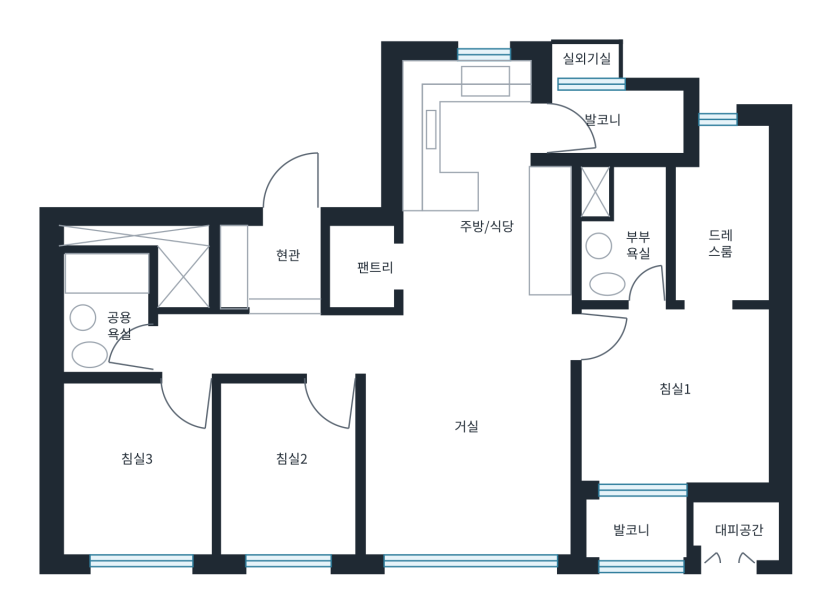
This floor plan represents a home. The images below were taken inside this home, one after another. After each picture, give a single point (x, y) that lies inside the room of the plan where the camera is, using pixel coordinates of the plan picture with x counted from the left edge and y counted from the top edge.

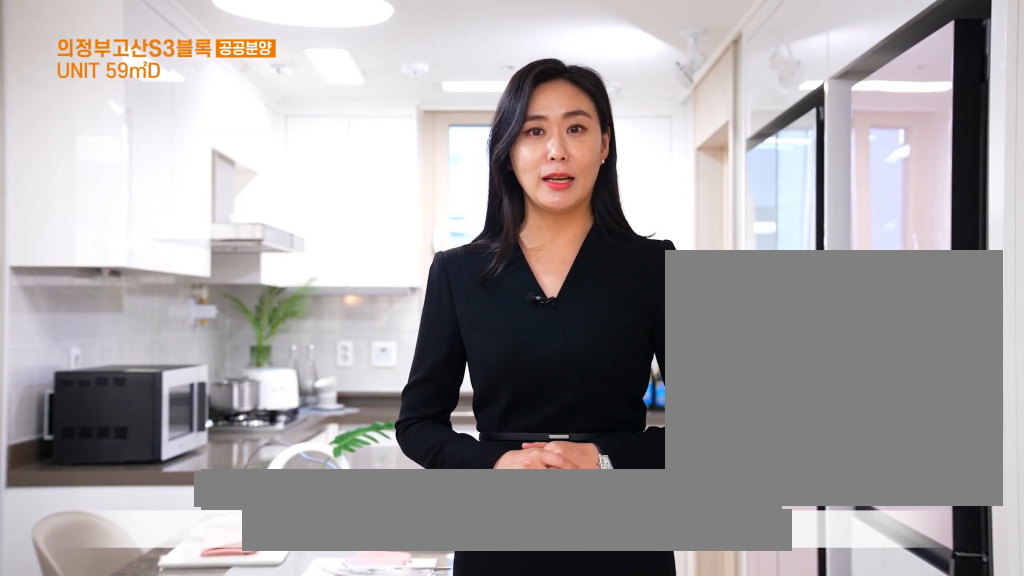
(487, 214)
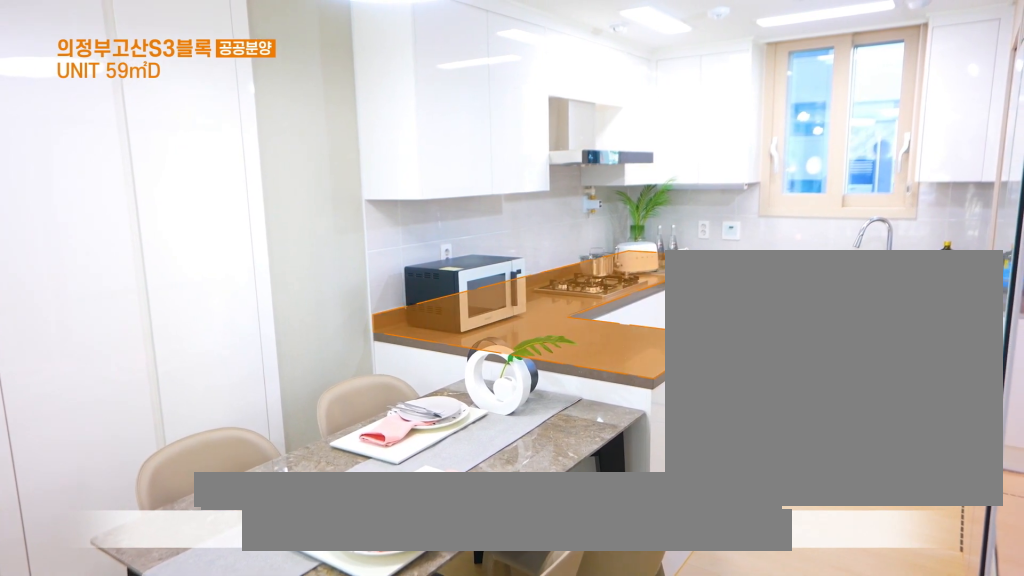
(486, 216)
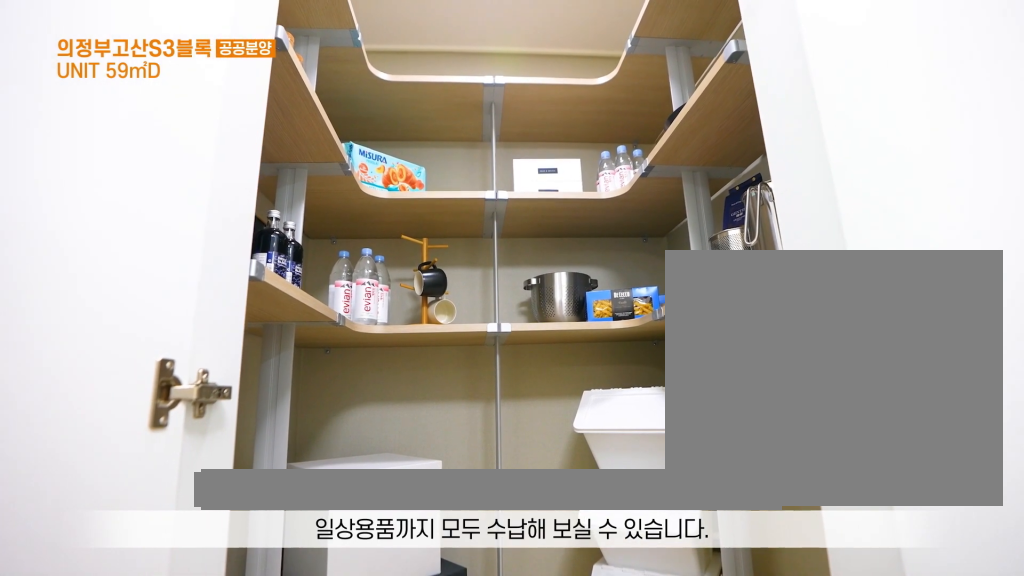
(374, 251)
